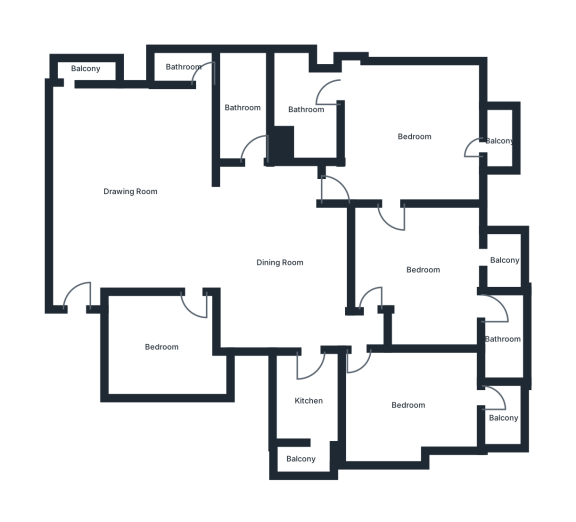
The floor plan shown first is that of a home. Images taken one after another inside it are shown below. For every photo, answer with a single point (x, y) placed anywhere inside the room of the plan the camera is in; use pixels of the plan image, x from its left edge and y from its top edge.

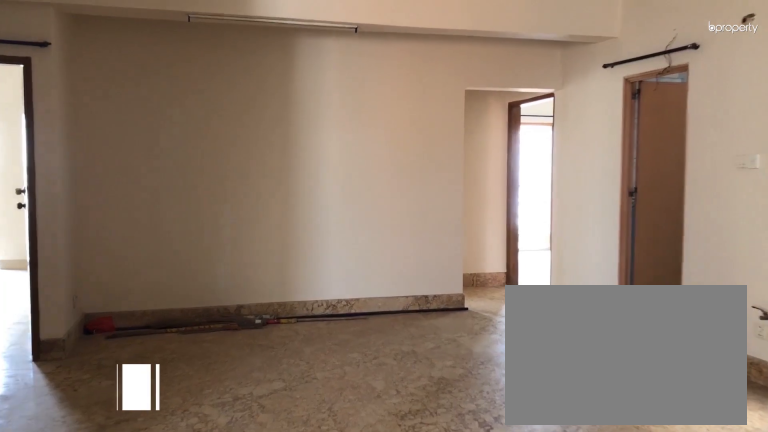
(277, 262)
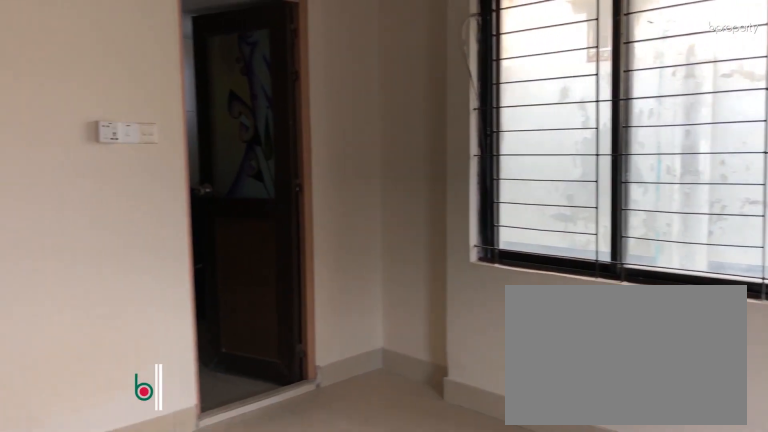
(414, 137)
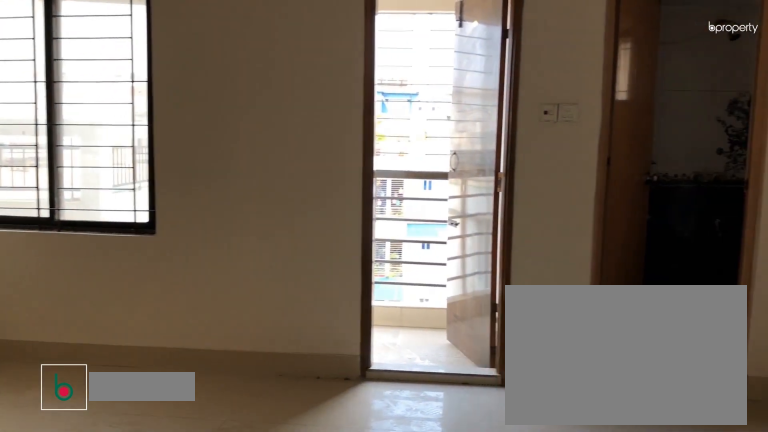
(423, 270)
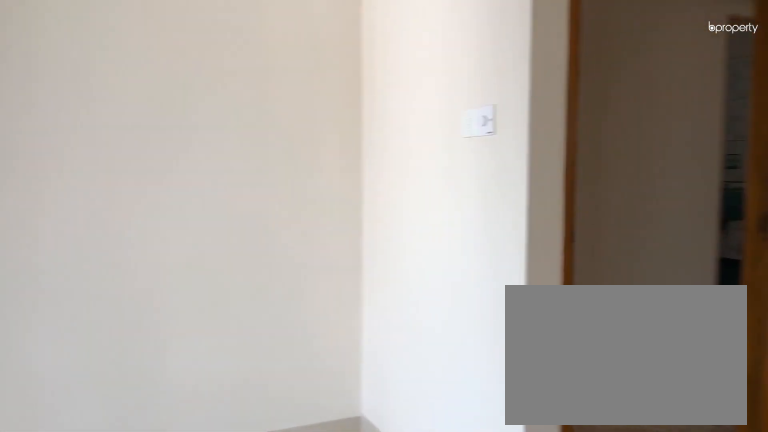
(423, 270)
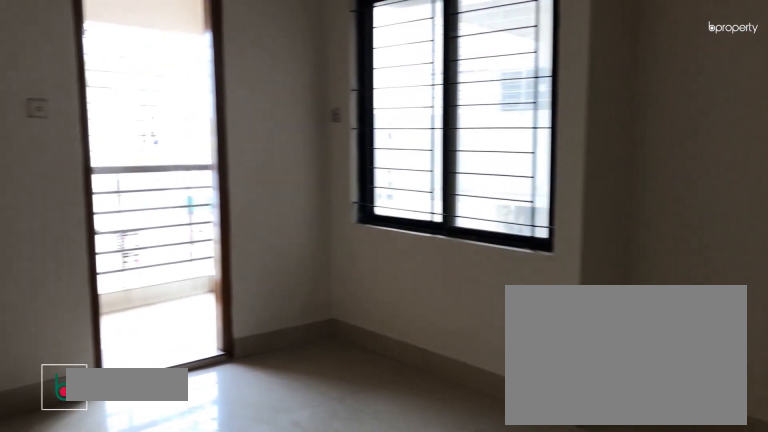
(408, 405)
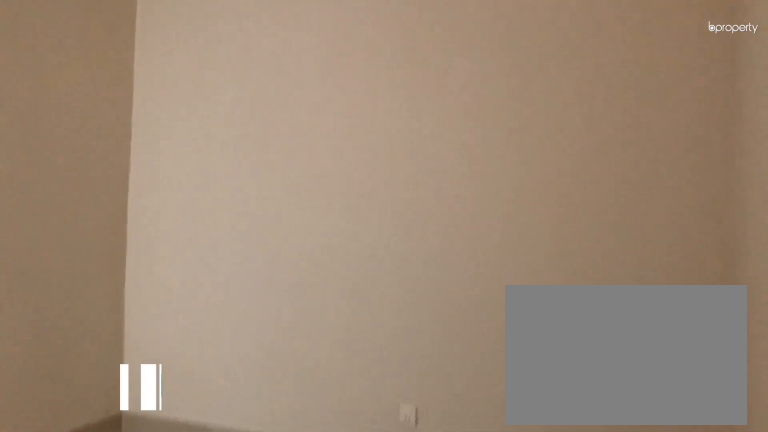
(161, 347)
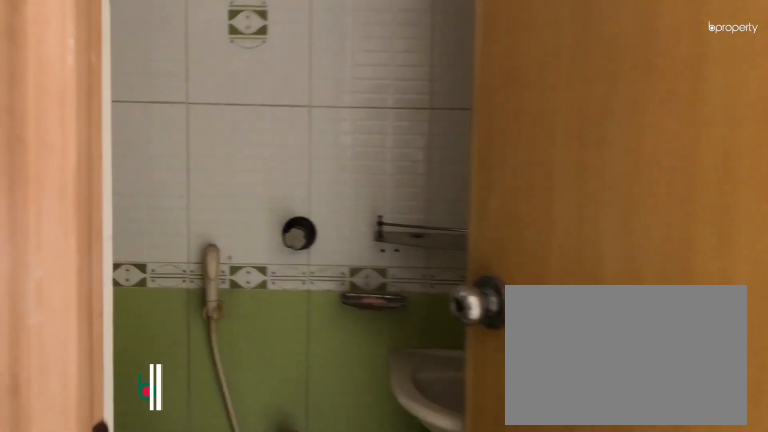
(182, 67)
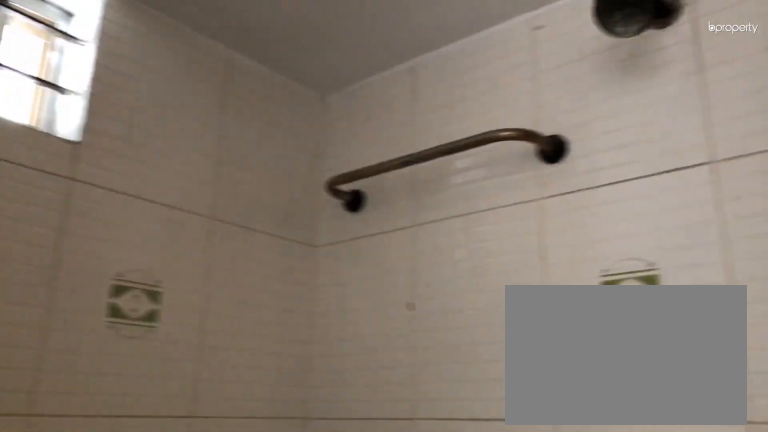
(182, 67)
